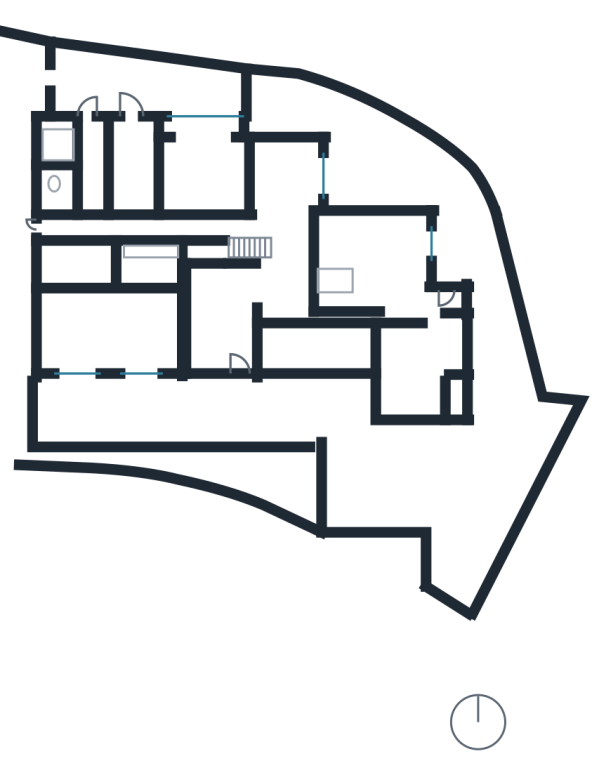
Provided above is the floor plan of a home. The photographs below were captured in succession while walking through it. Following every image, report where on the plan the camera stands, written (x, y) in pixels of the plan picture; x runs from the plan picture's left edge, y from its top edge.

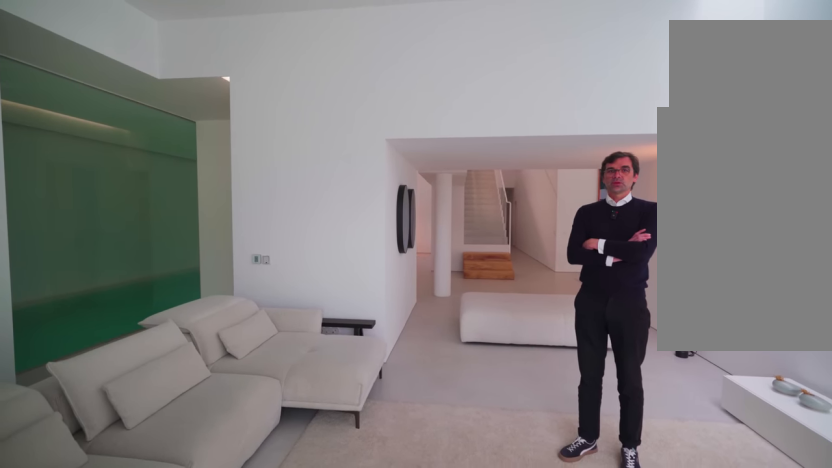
(404, 254)
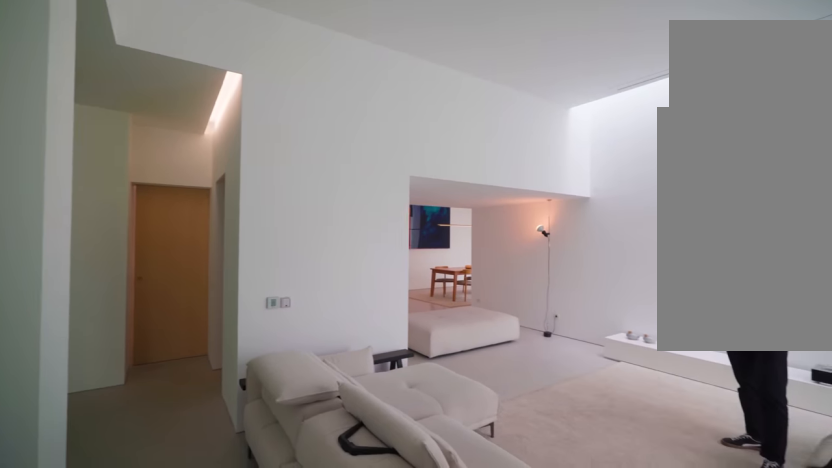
(380, 299)
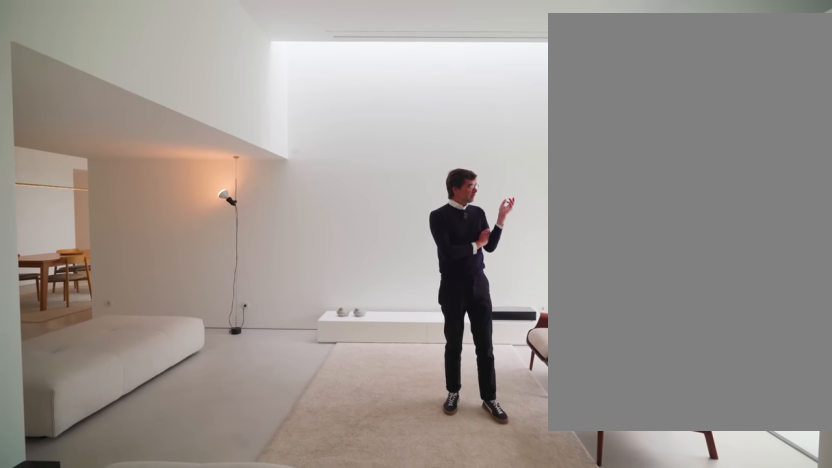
(396, 272)
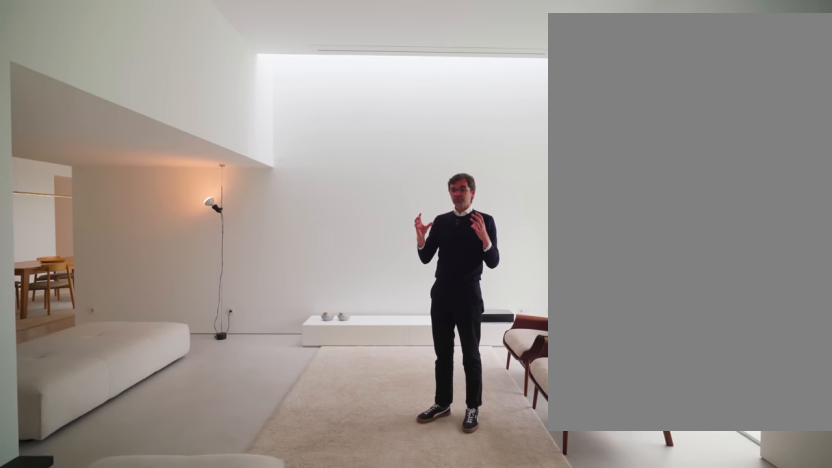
(395, 273)
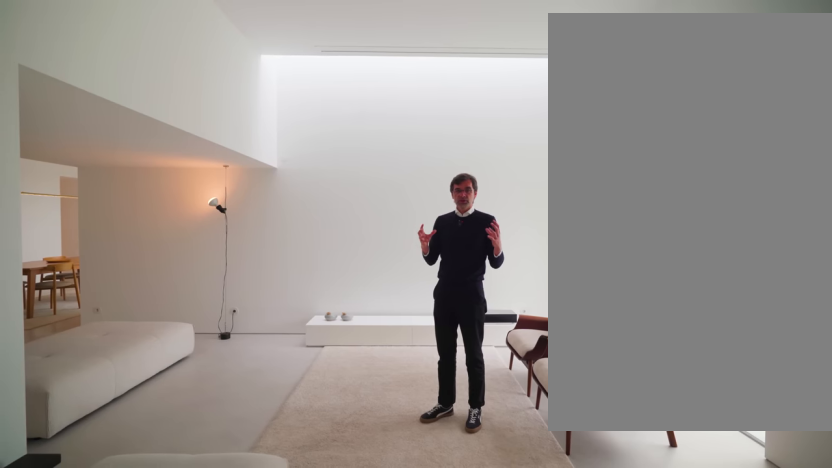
(395, 273)
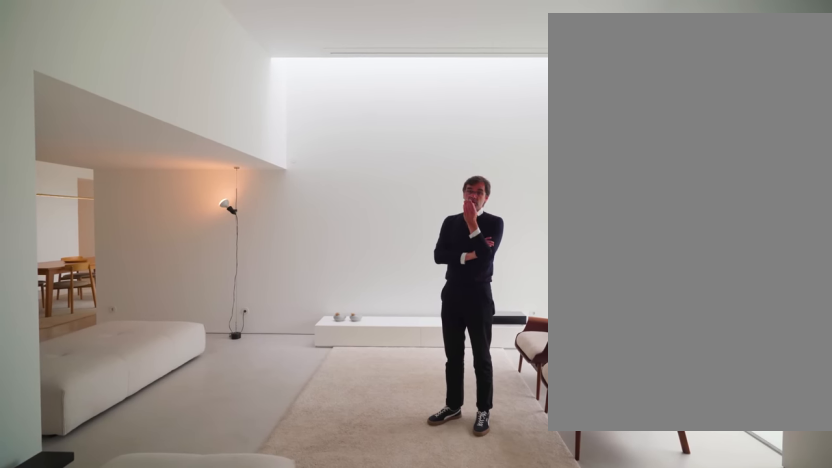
(396, 272)
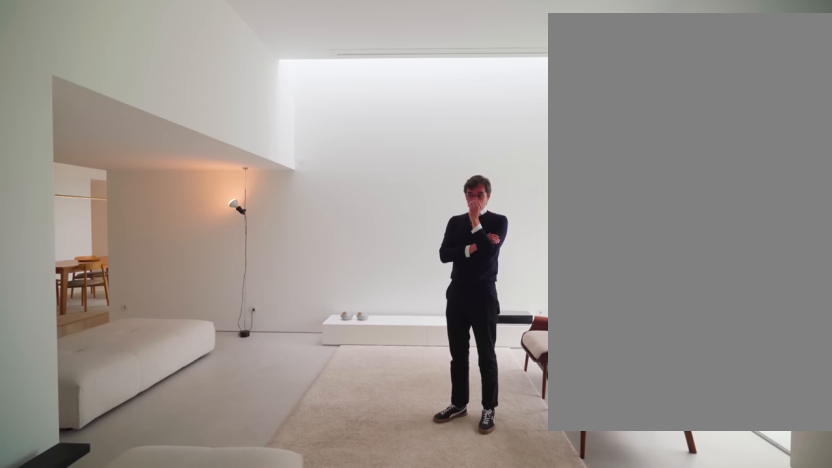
(396, 272)
